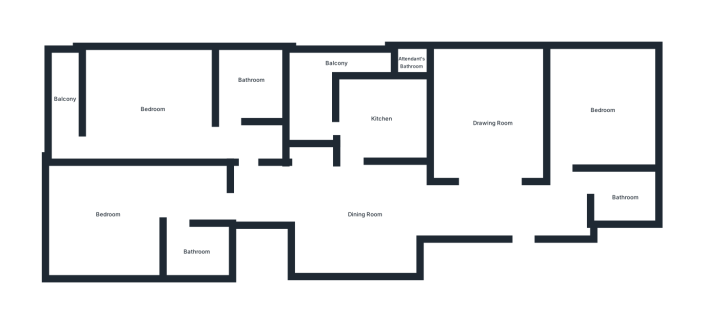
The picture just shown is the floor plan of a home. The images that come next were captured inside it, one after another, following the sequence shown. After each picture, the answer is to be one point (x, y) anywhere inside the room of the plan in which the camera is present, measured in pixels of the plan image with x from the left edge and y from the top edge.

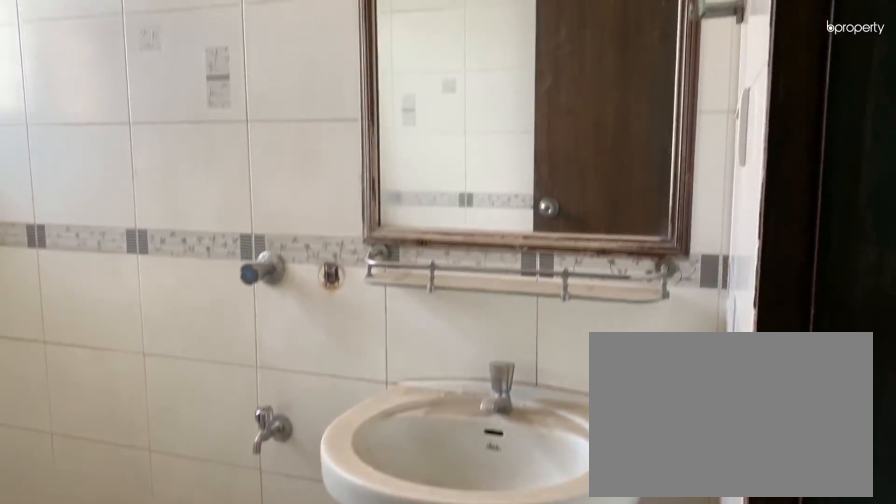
(625, 197)
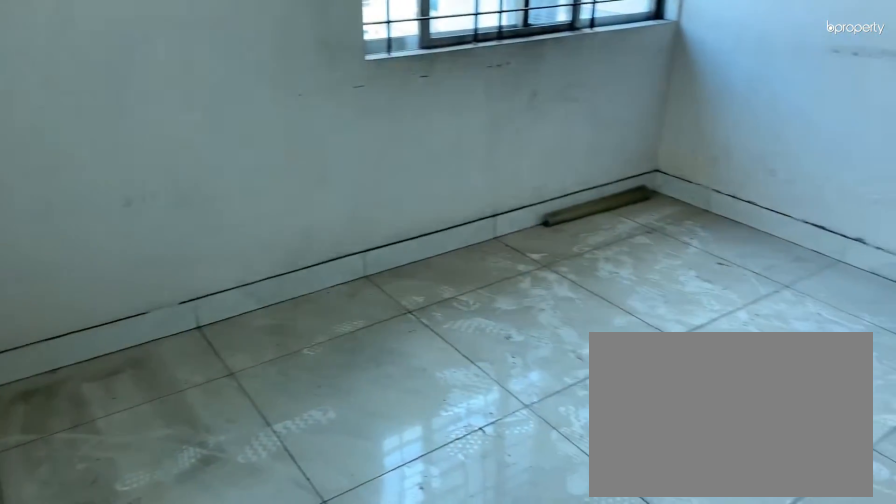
(604, 107)
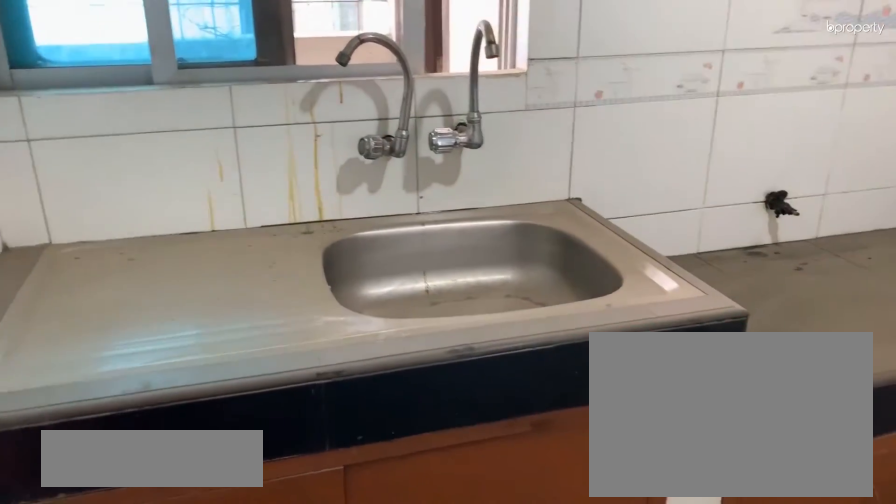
(381, 119)
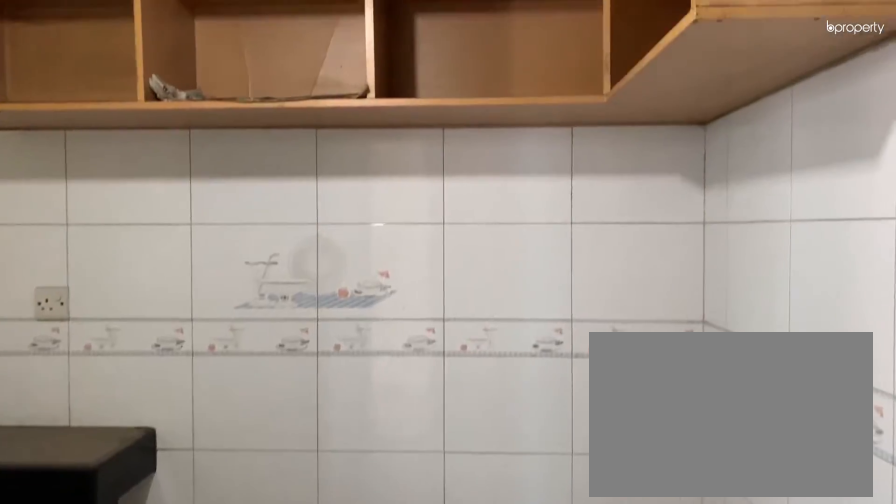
(381, 119)
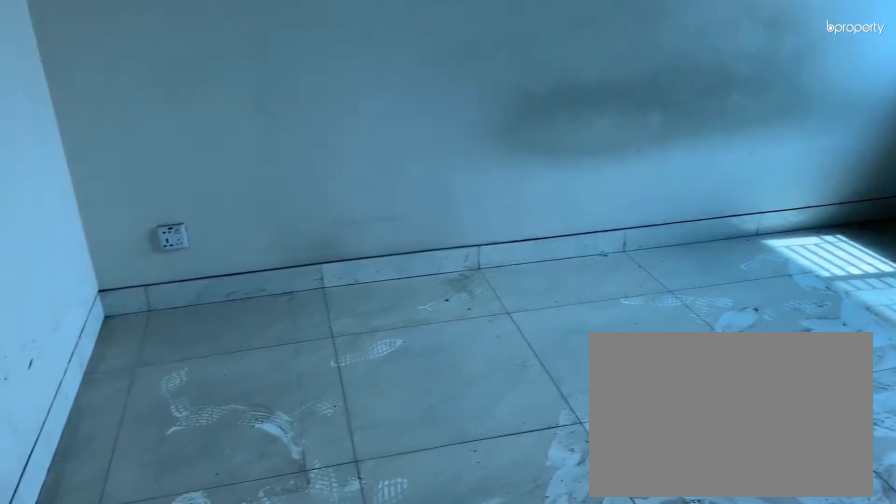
(106, 228)
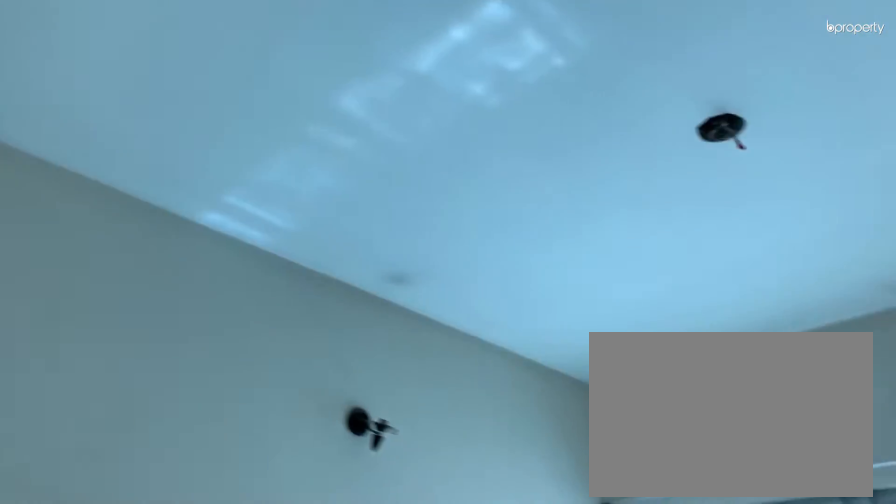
(106, 228)
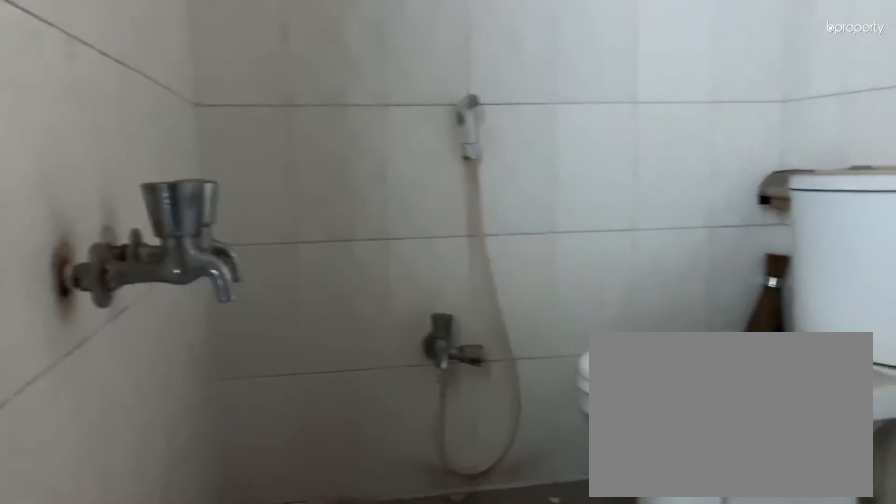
(197, 250)
